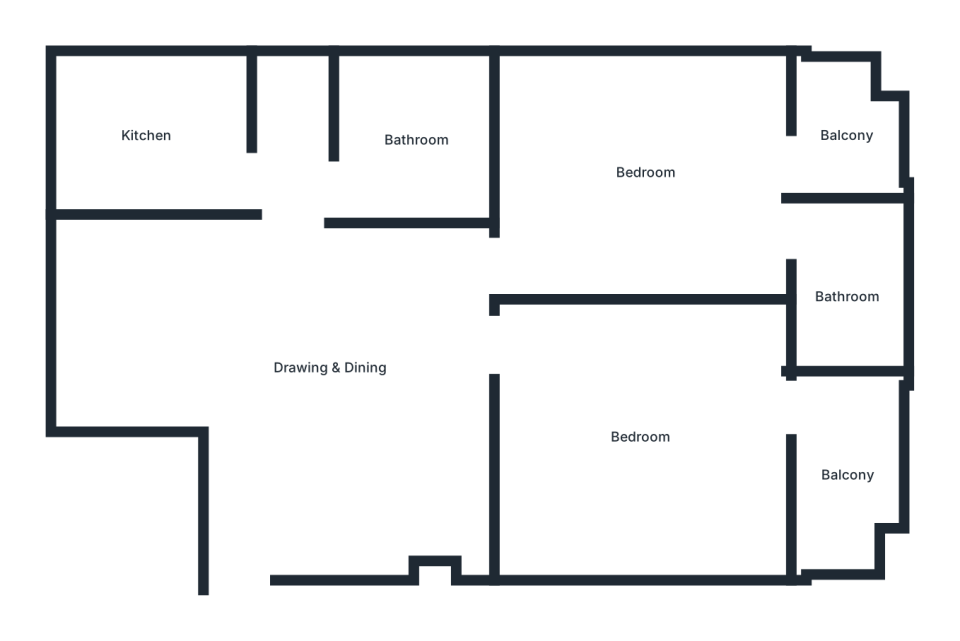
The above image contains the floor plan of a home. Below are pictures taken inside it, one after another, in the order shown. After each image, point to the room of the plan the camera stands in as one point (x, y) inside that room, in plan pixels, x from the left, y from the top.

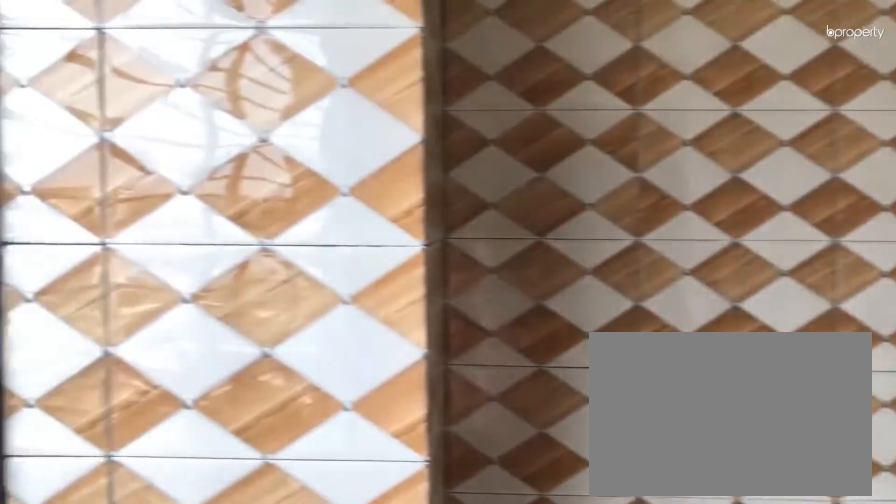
(846, 477)
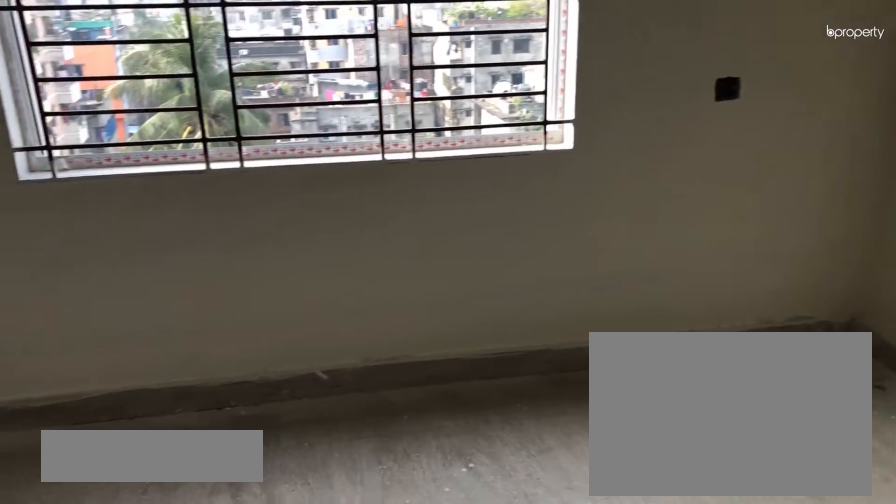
(645, 173)
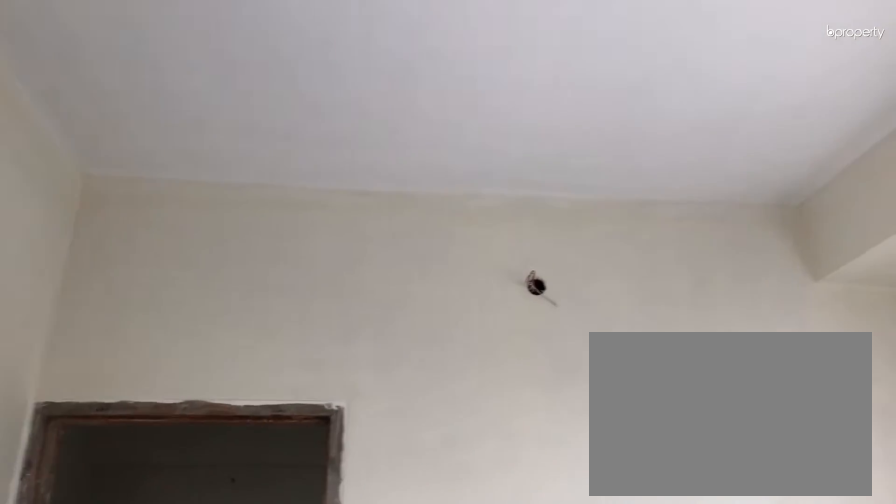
(645, 173)
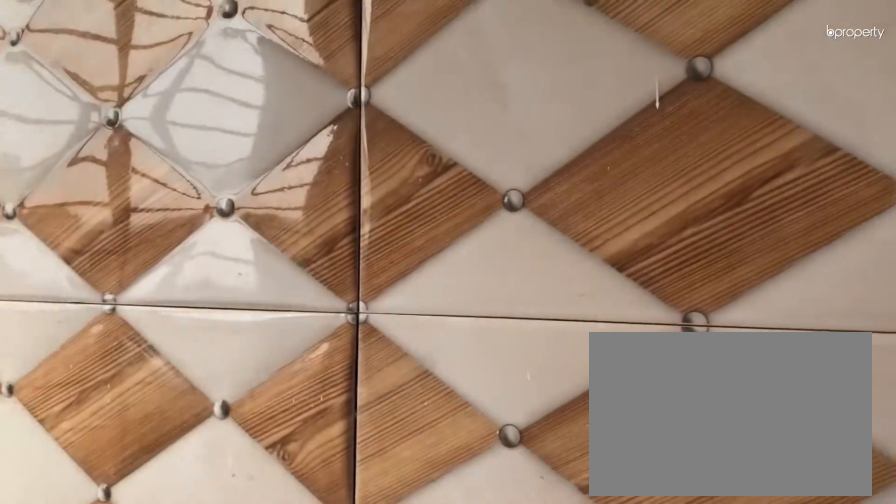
(849, 135)
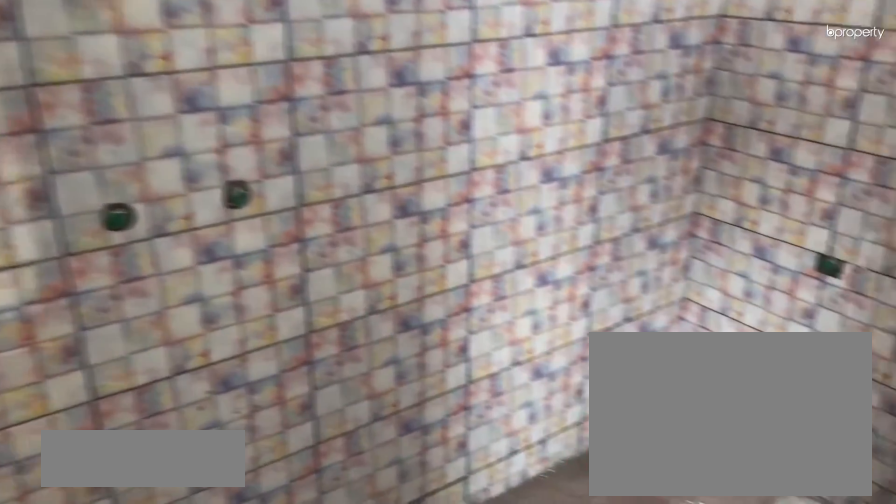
(847, 298)
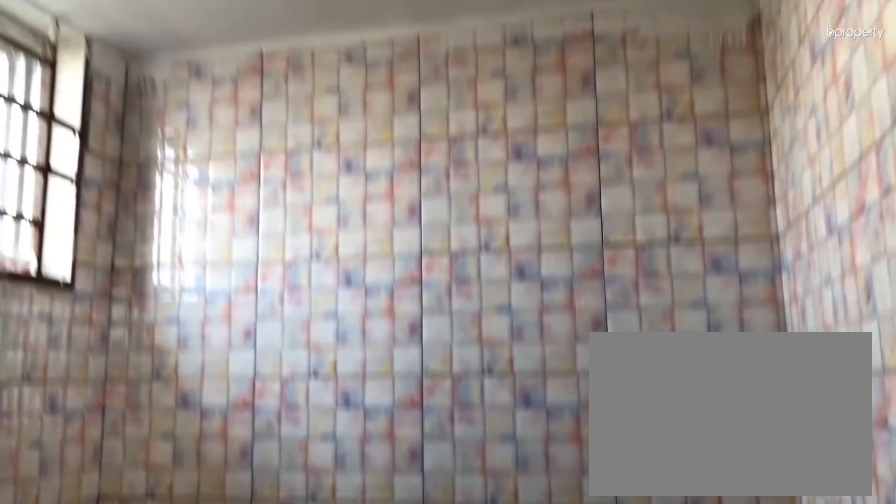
(847, 298)
